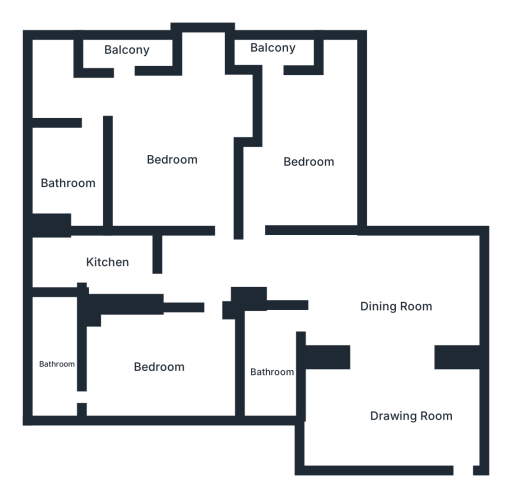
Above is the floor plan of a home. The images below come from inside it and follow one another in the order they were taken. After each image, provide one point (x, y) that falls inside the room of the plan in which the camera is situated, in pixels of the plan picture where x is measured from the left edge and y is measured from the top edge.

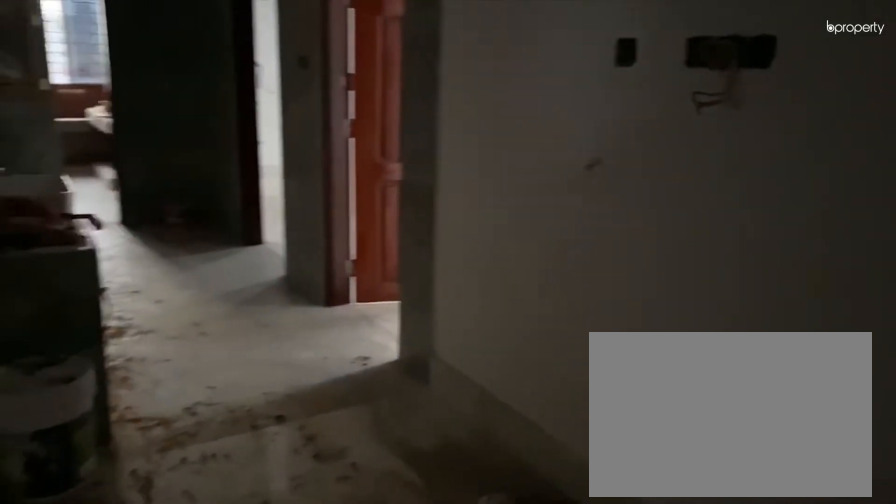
(399, 306)
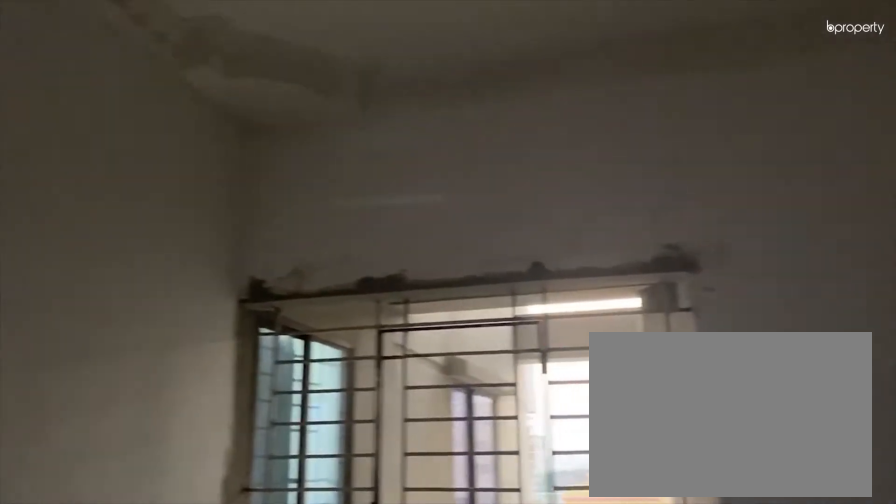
(399, 404)
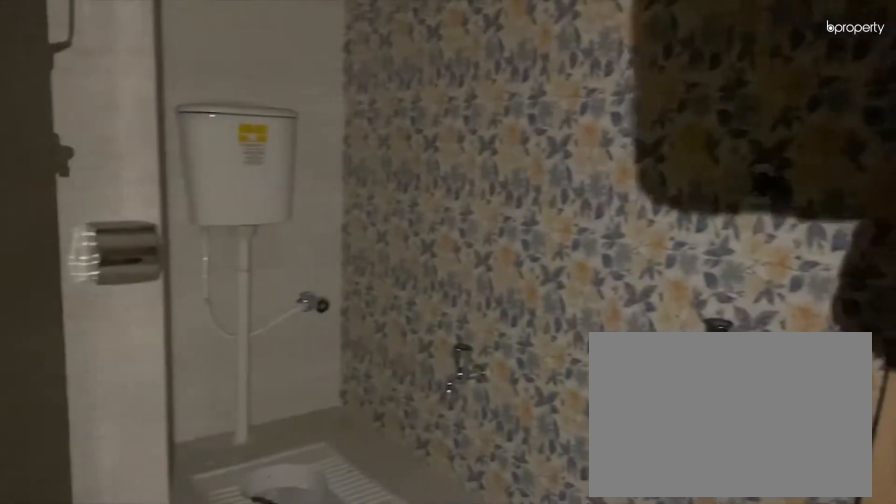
(274, 369)
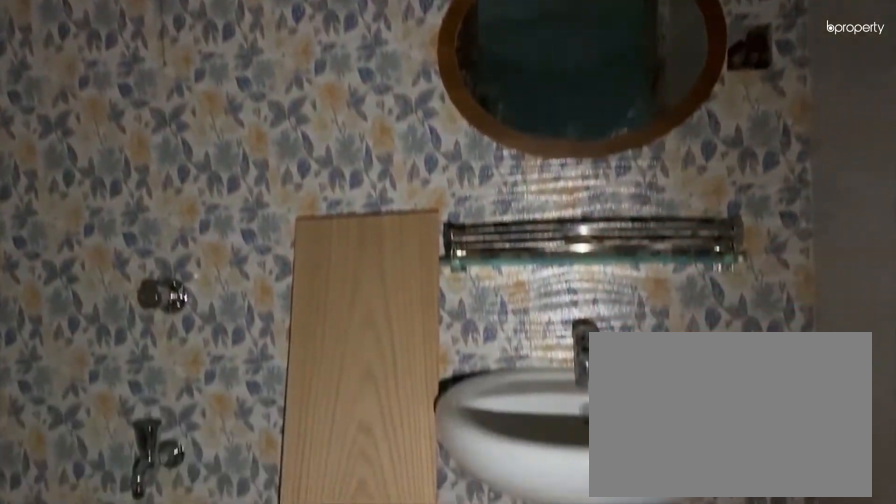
(274, 369)
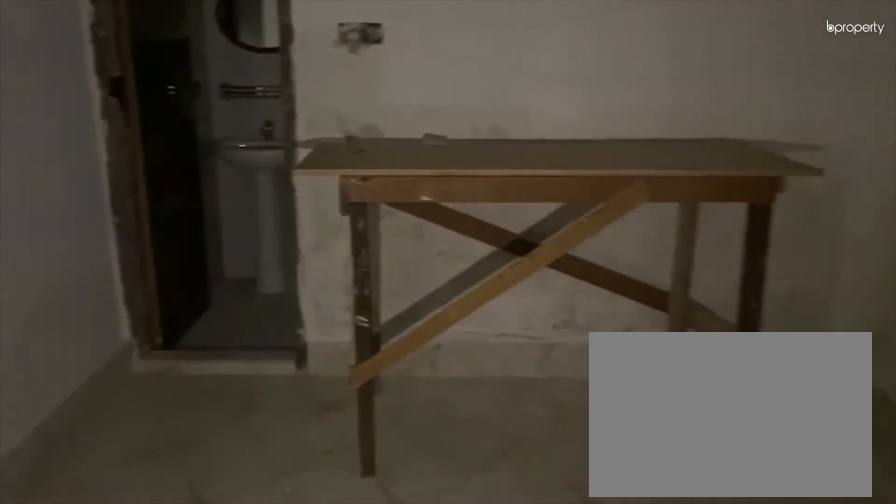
(160, 369)
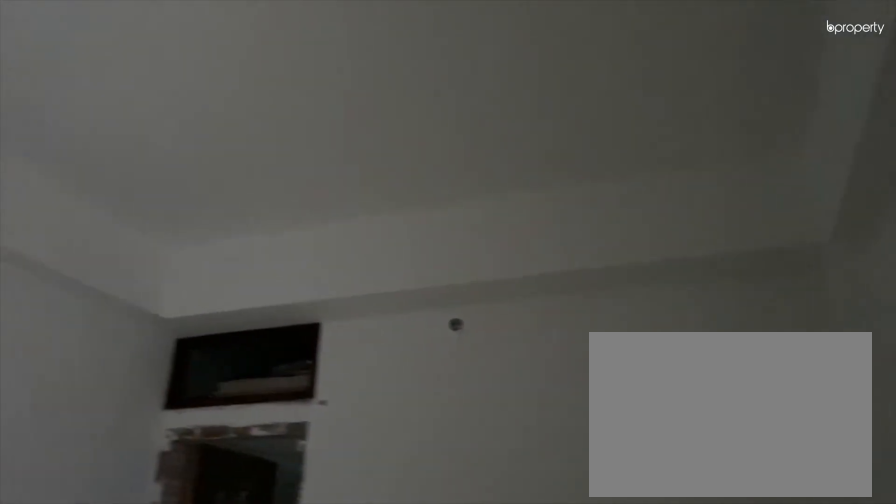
(160, 369)
